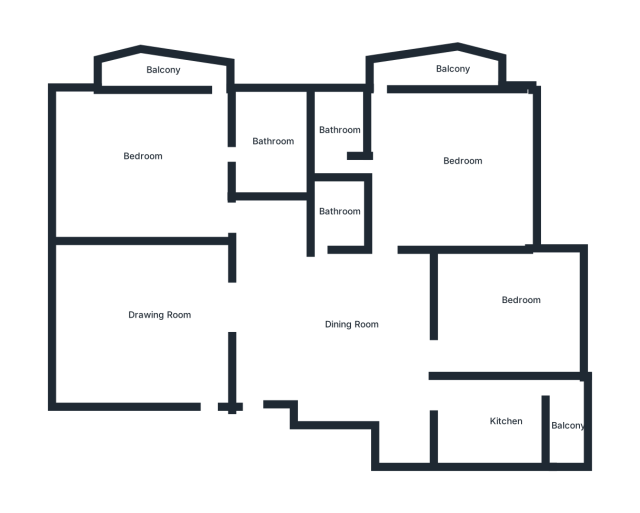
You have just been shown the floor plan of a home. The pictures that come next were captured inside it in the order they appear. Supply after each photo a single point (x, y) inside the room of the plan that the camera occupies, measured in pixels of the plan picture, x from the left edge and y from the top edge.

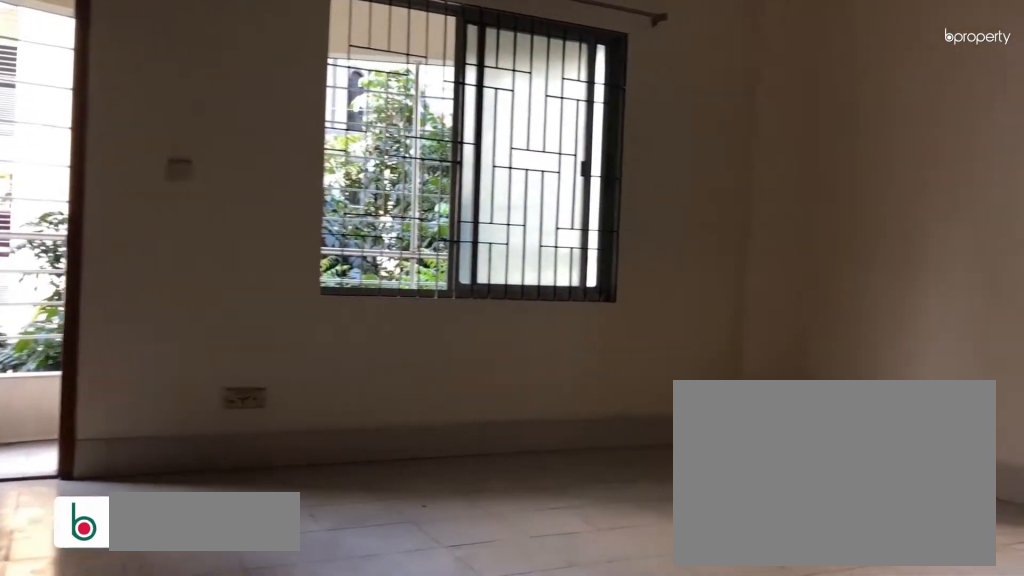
(451, 160)
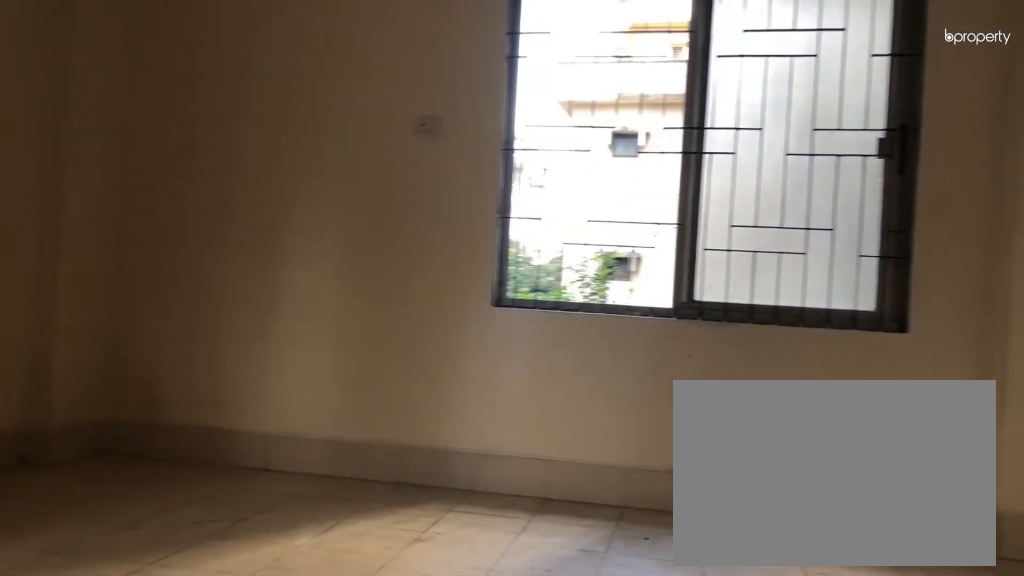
(451, 160)
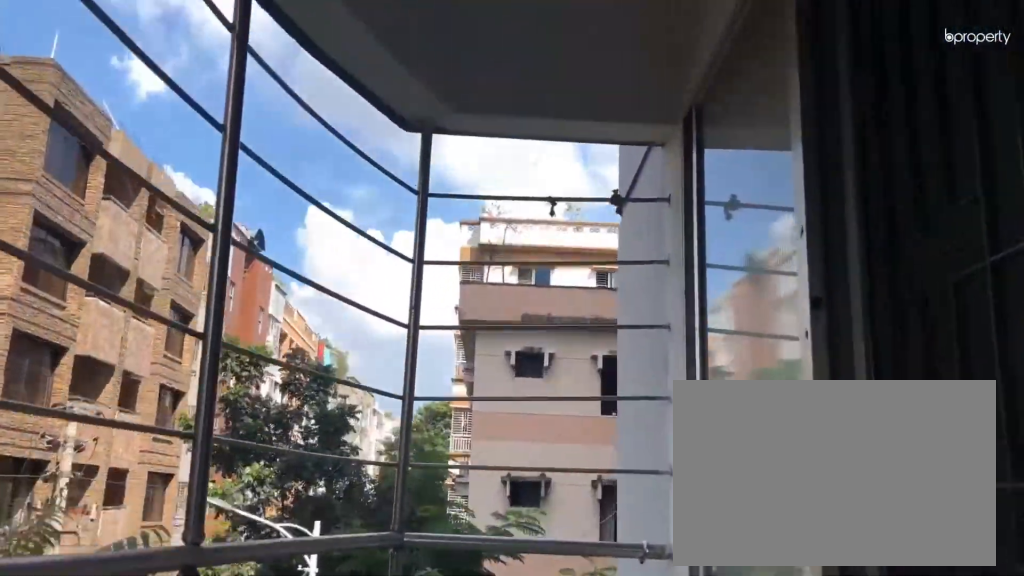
(446, 70)
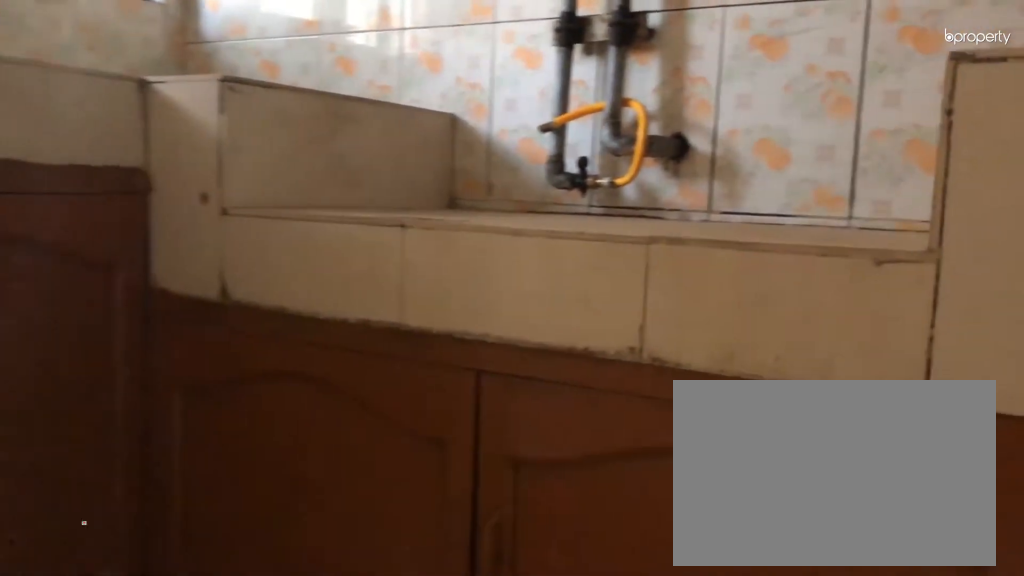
(509, 427)
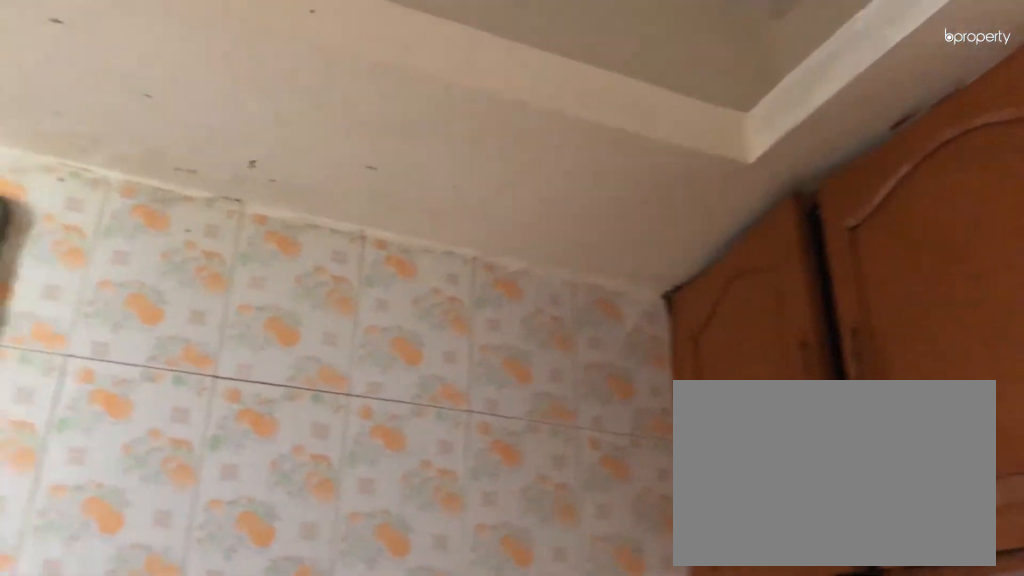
(509, 427)
